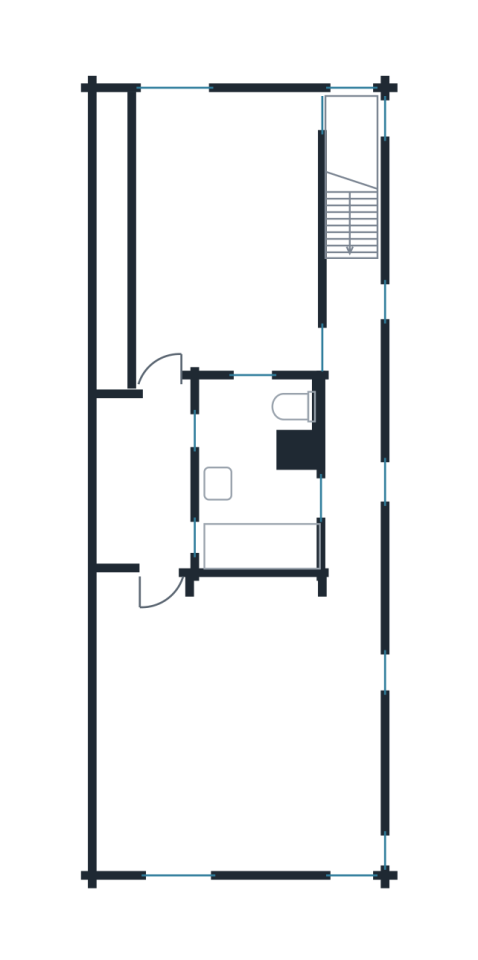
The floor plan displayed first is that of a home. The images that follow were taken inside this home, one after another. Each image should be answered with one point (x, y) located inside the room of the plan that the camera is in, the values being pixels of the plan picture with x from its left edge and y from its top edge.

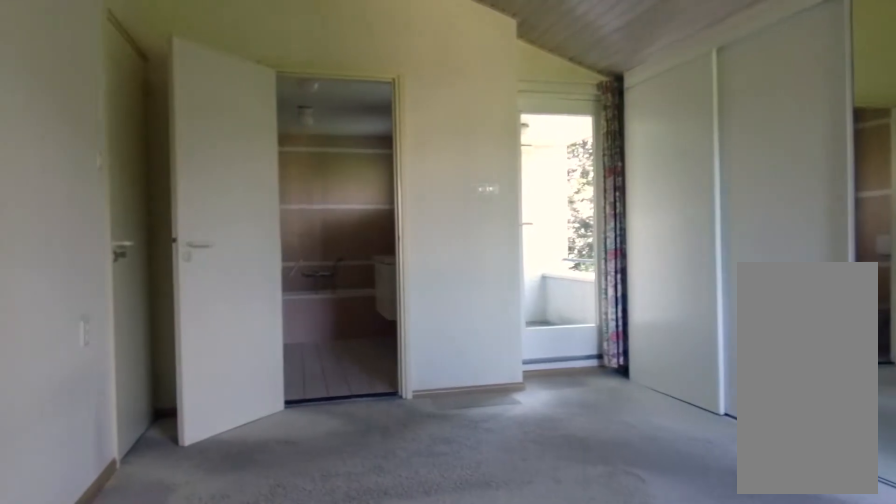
(208, 238)
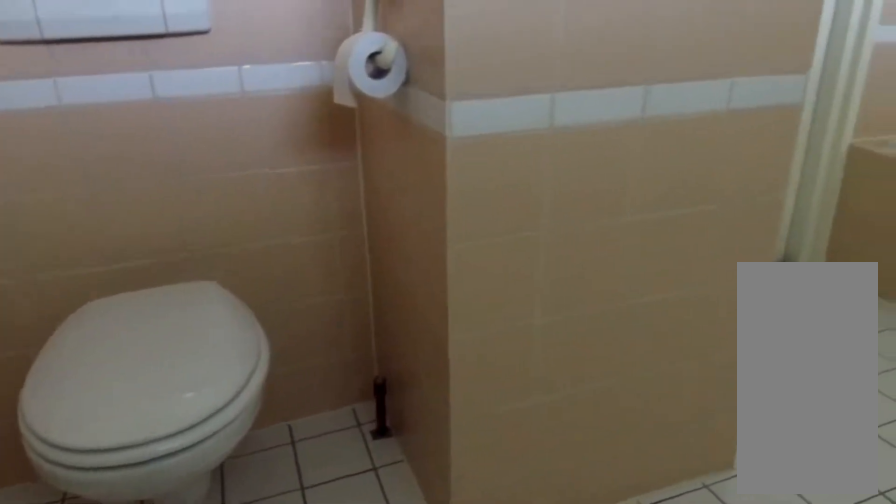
(257, 455)
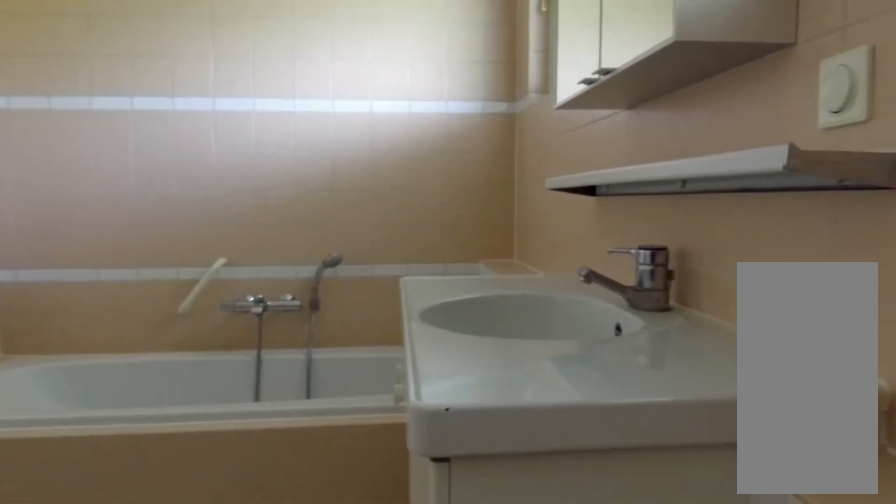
(257, 455)
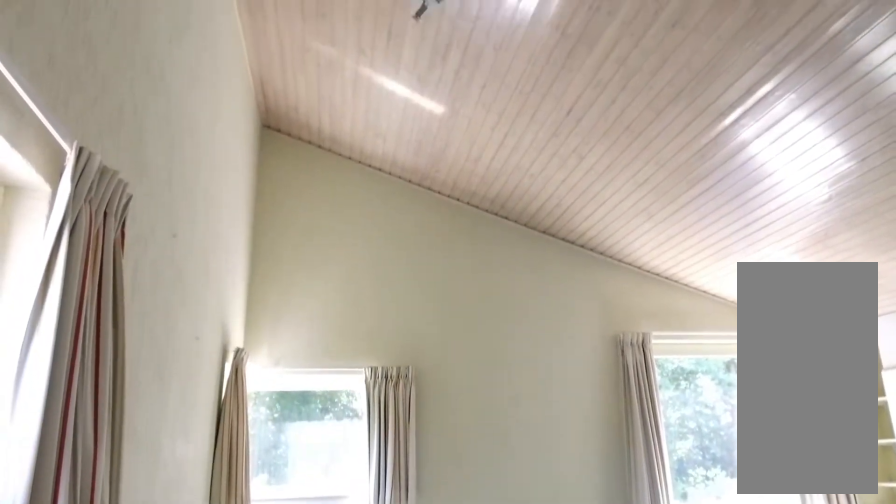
(240, 723)
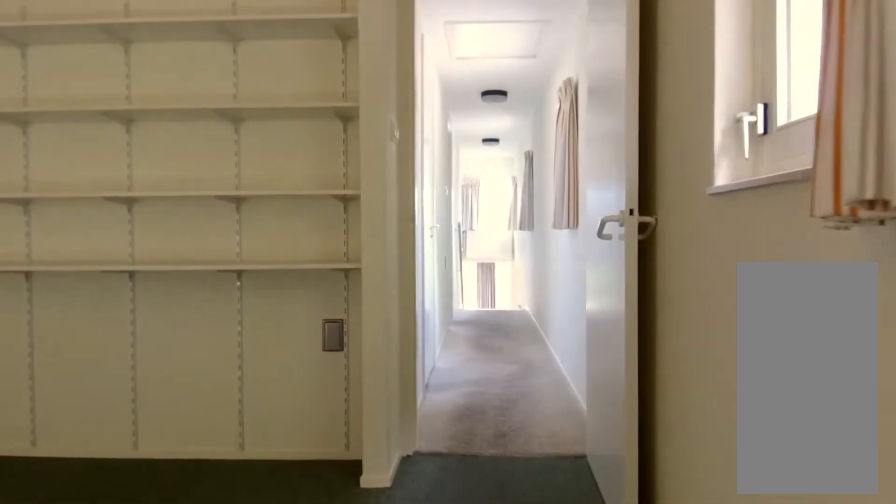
(240, 723)
